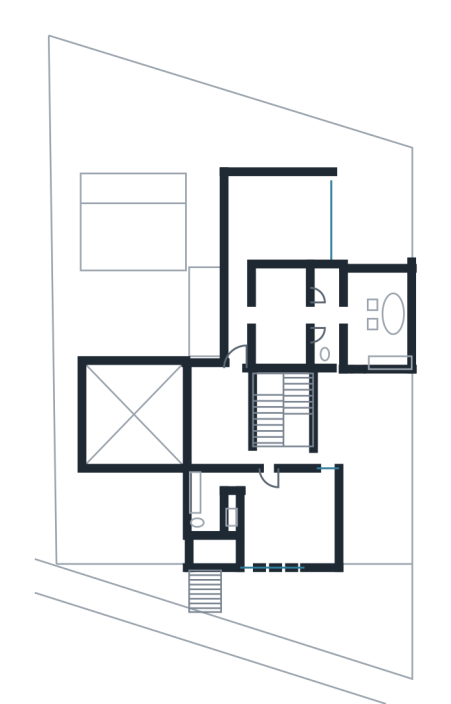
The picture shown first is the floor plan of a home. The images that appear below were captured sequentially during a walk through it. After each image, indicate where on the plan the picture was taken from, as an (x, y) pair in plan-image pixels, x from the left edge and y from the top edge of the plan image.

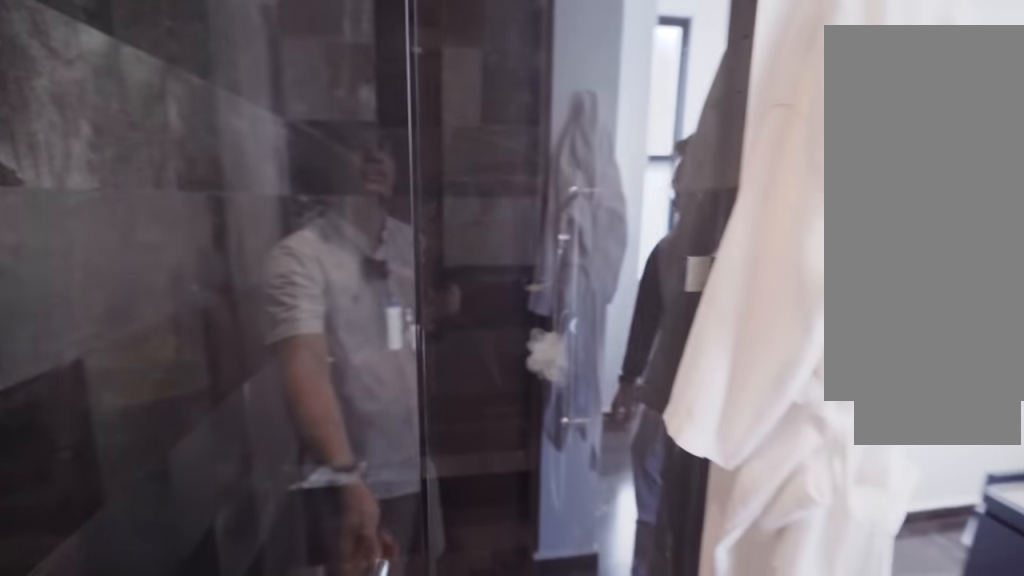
(331, 311)
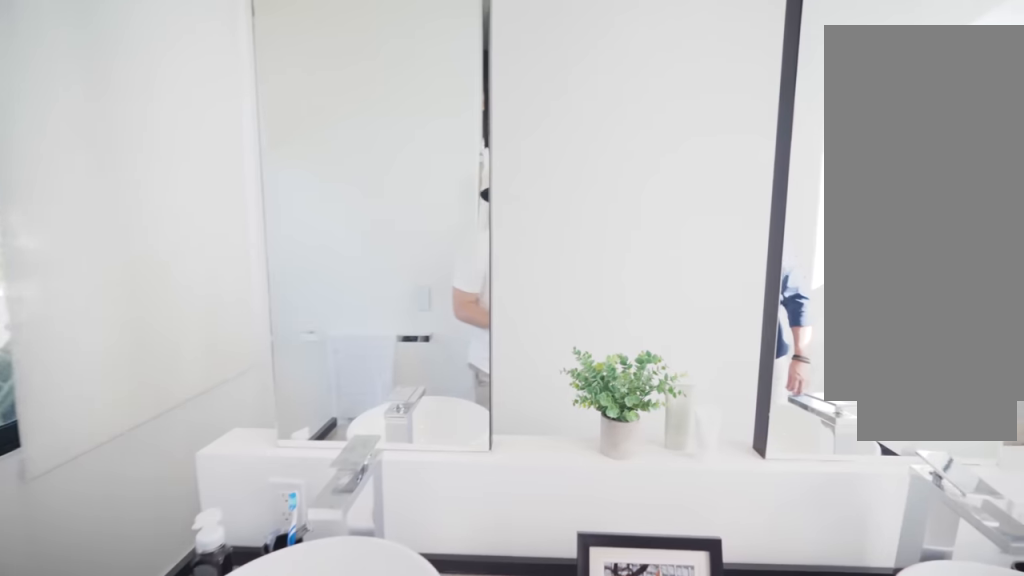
(347, 315)
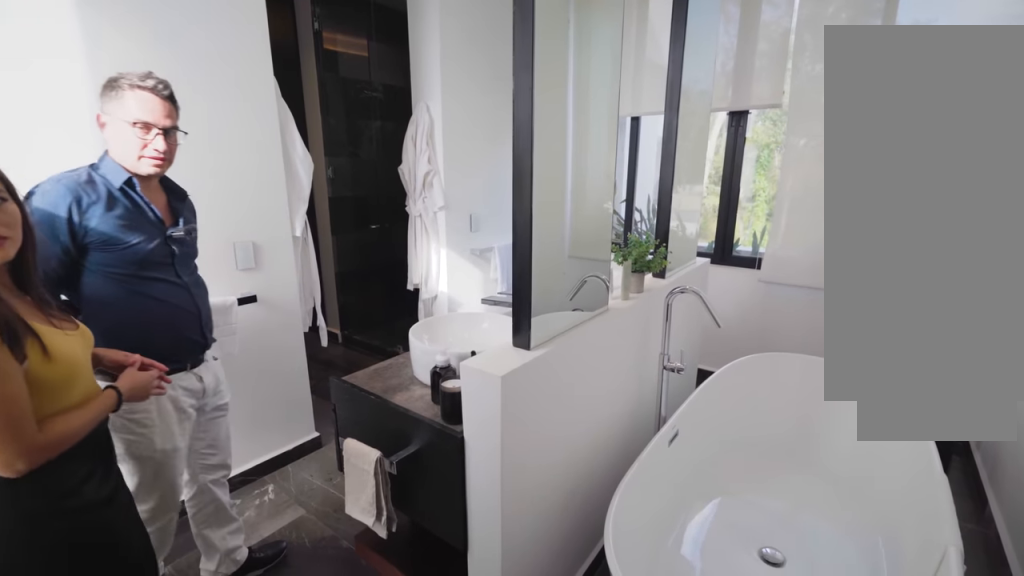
(389, 338)
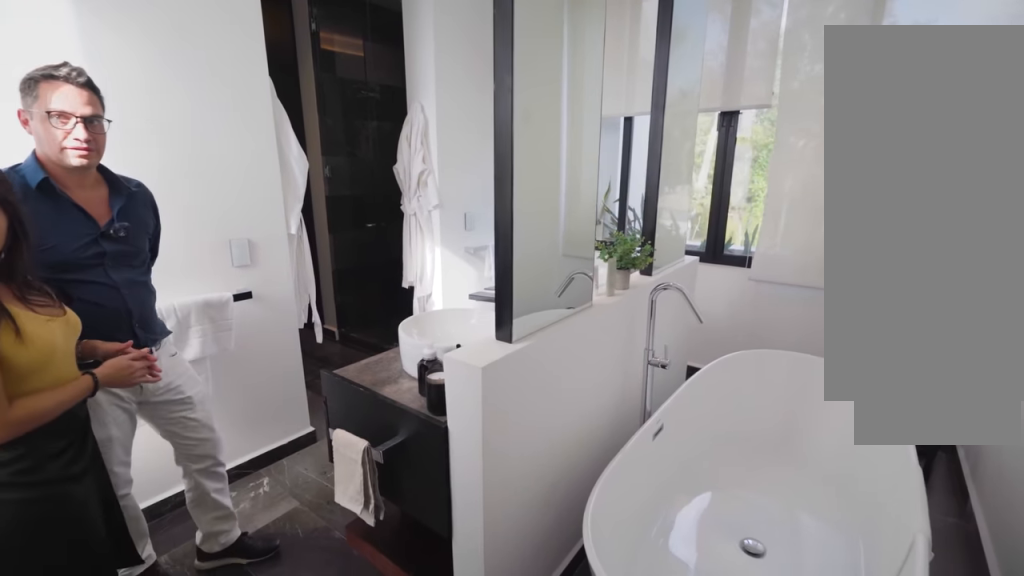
(389, 338)
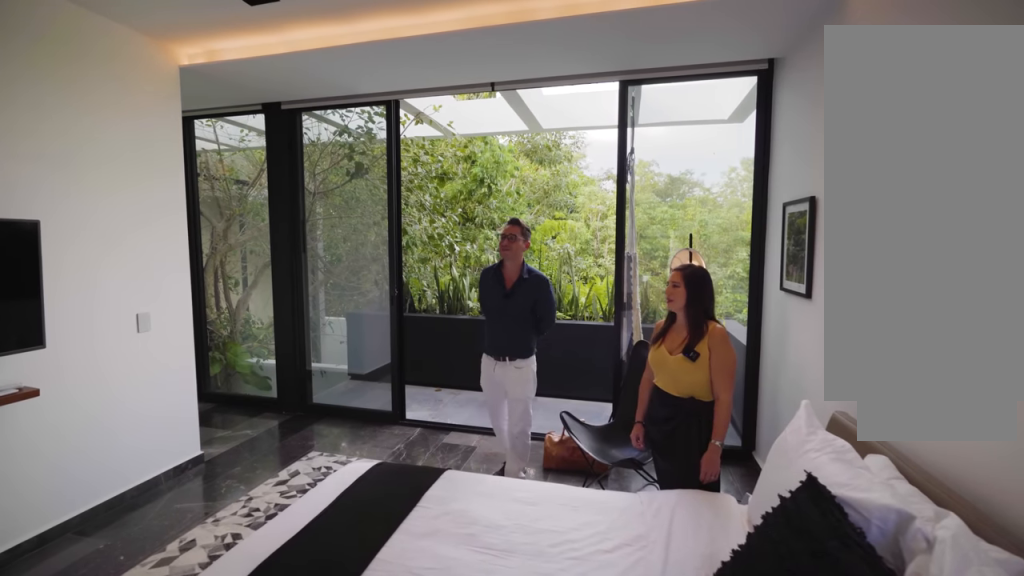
(321, 212)
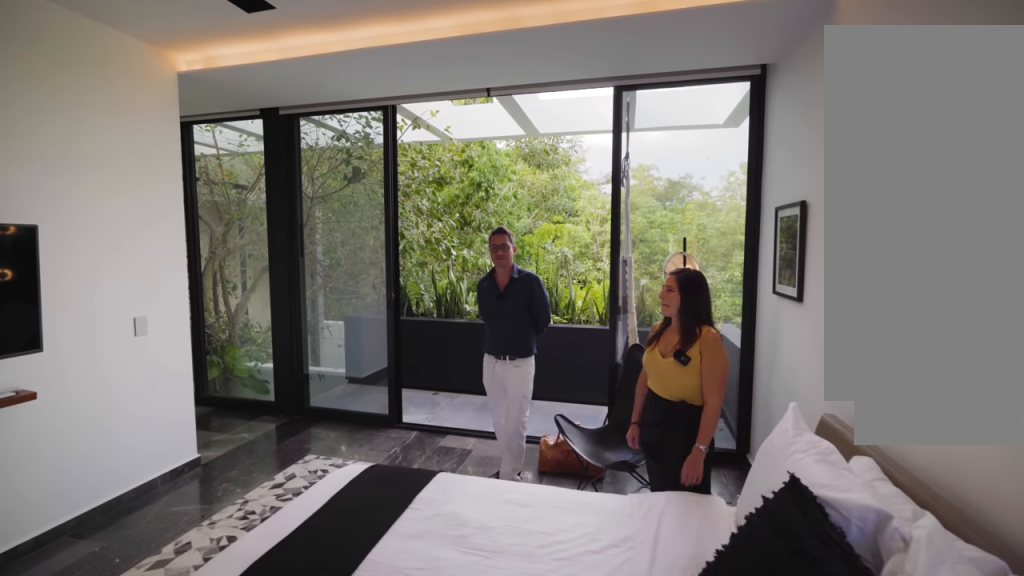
(321, 212)
